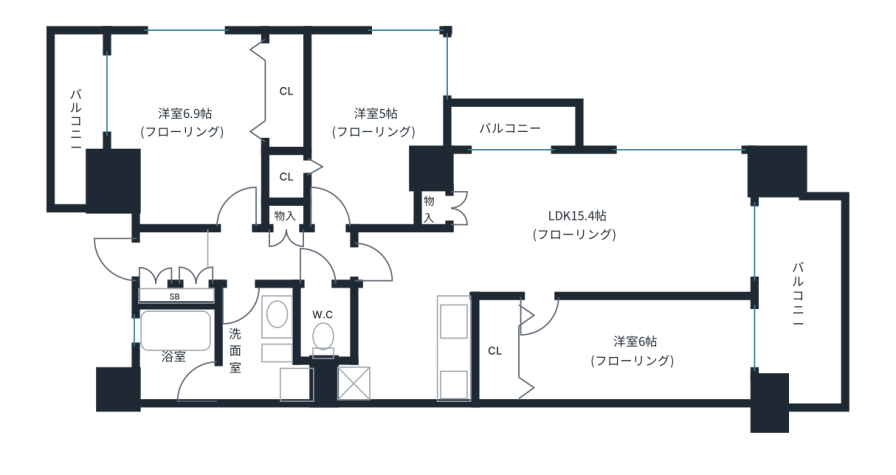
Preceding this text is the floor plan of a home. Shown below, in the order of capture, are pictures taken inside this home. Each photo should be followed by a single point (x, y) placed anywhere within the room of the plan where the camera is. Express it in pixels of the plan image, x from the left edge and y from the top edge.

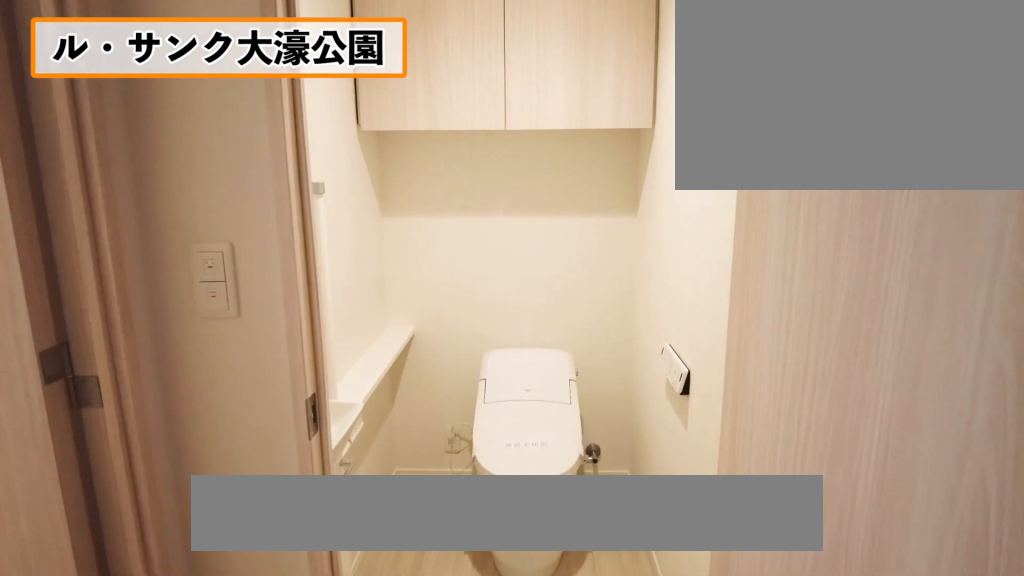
(327, 329)
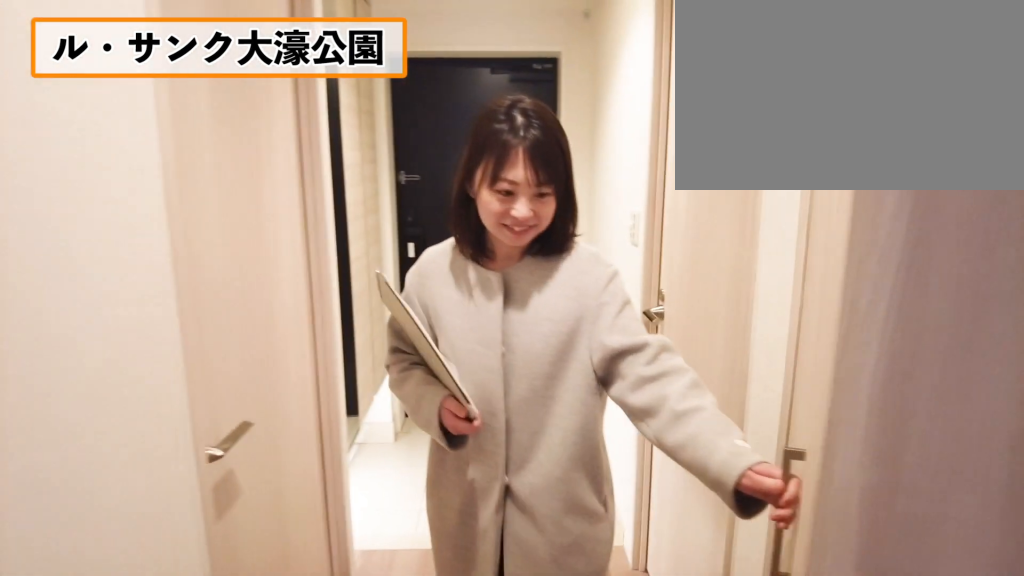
(285, 251)
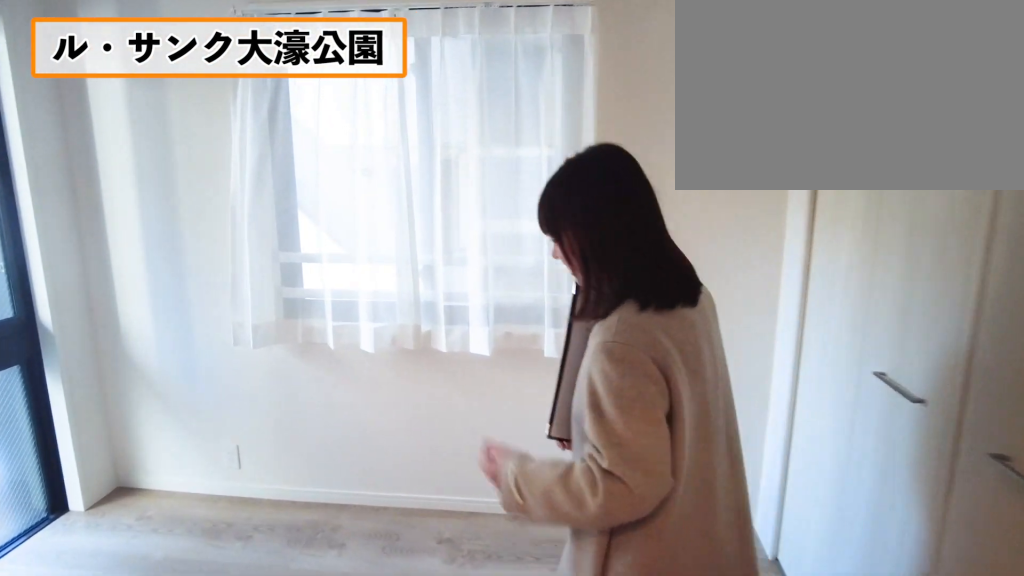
(186, 120)
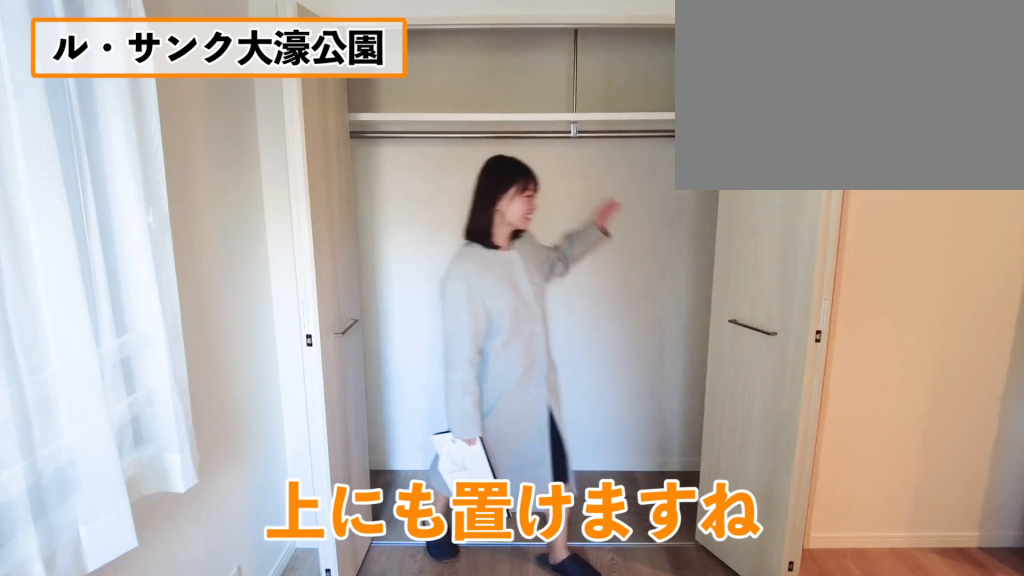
(186, 120)
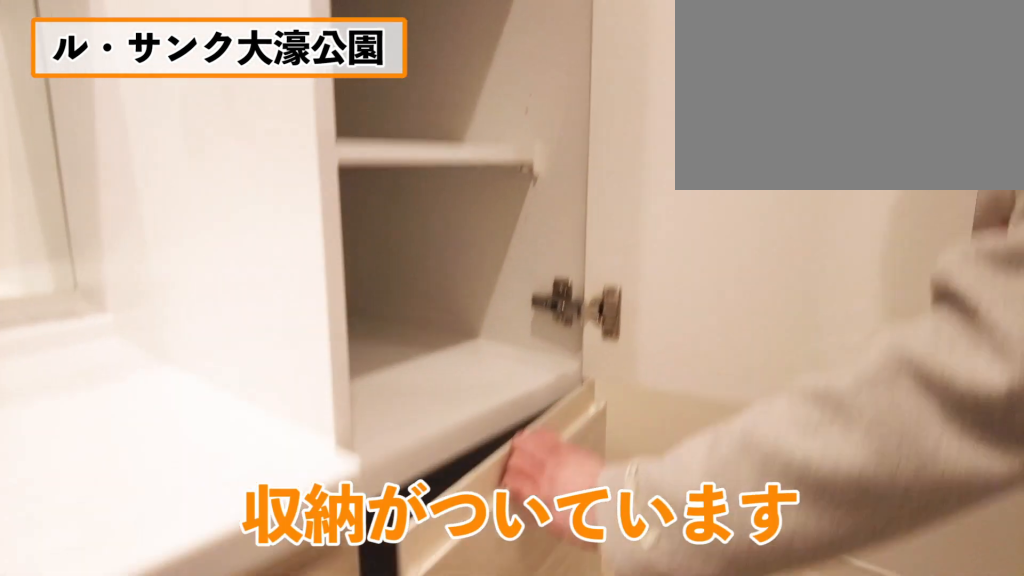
(249, 330)
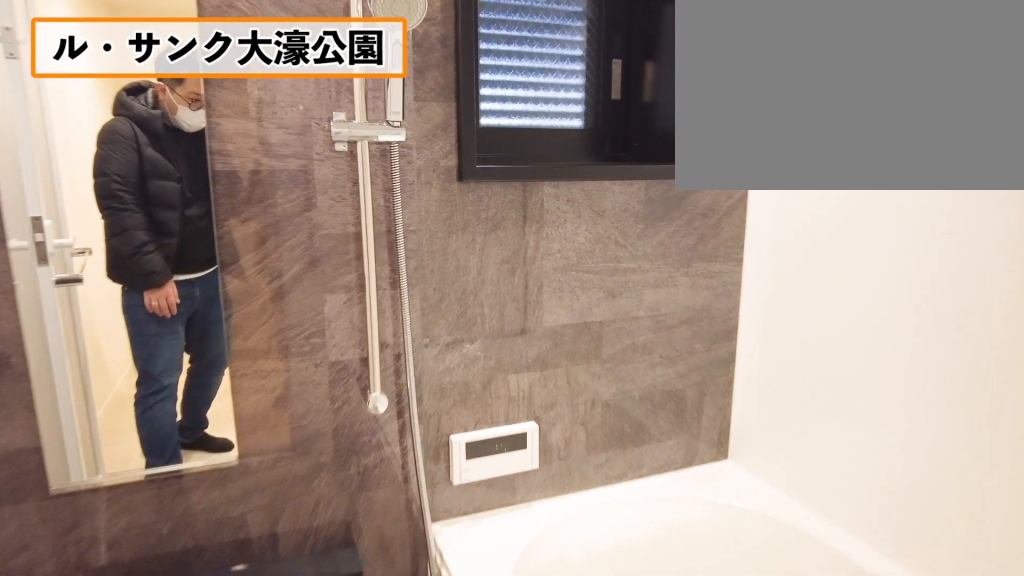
(191, 360)
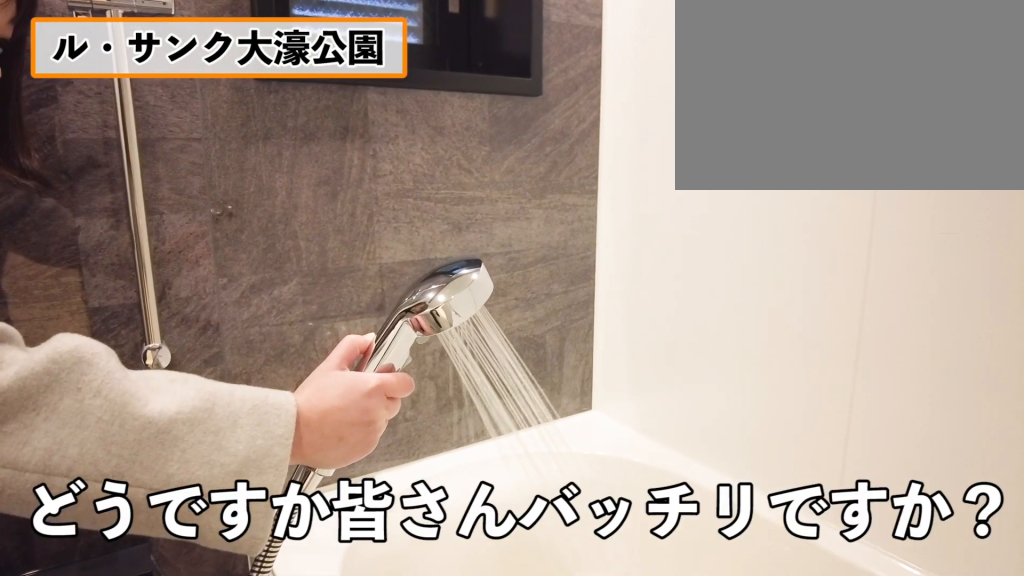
(191, 360)
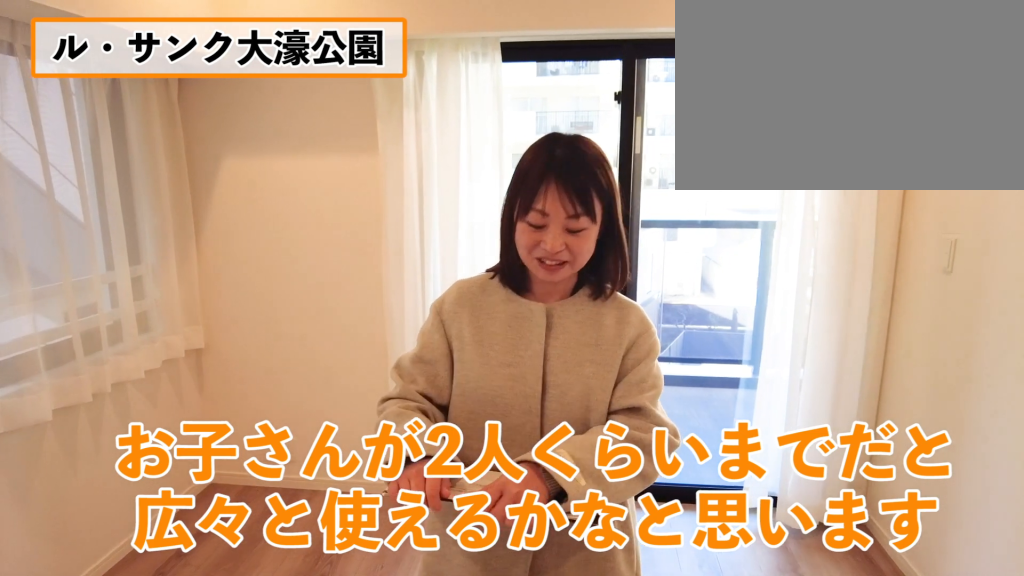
(589, 230)
